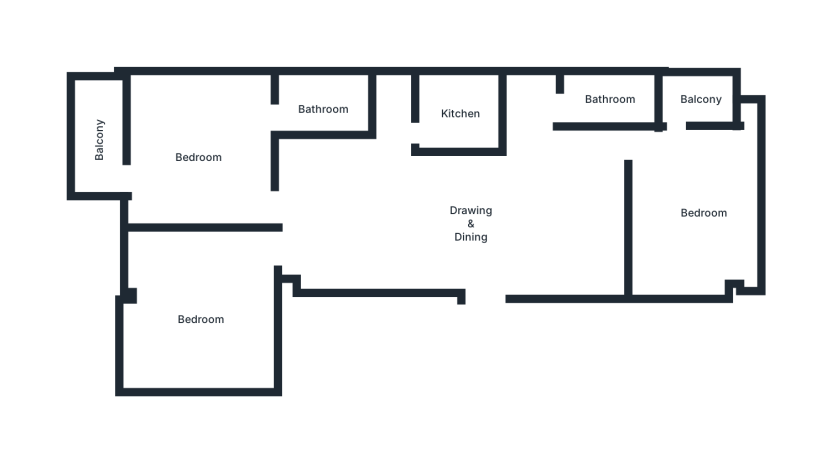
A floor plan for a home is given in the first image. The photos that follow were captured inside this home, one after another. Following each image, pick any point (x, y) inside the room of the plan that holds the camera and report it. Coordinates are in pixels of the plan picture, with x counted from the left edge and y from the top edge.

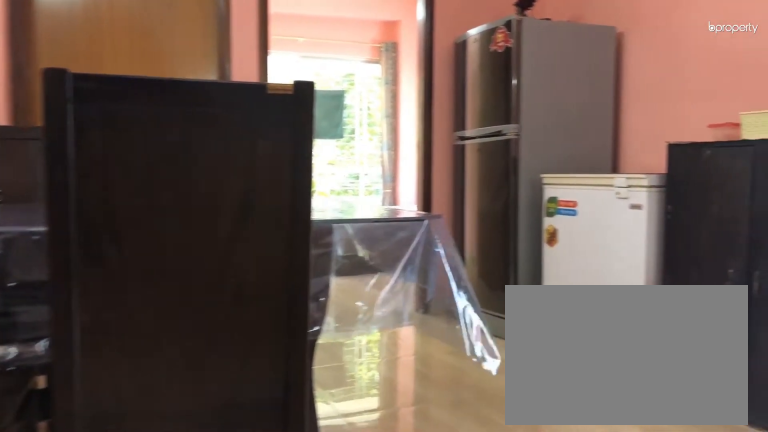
(389, 224)
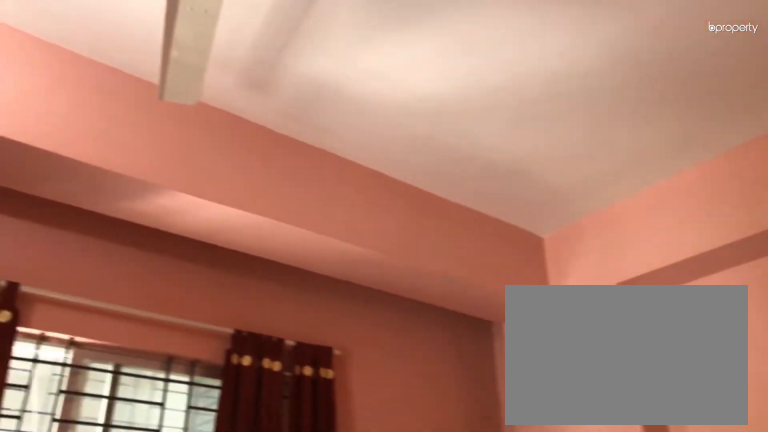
(708, 206)
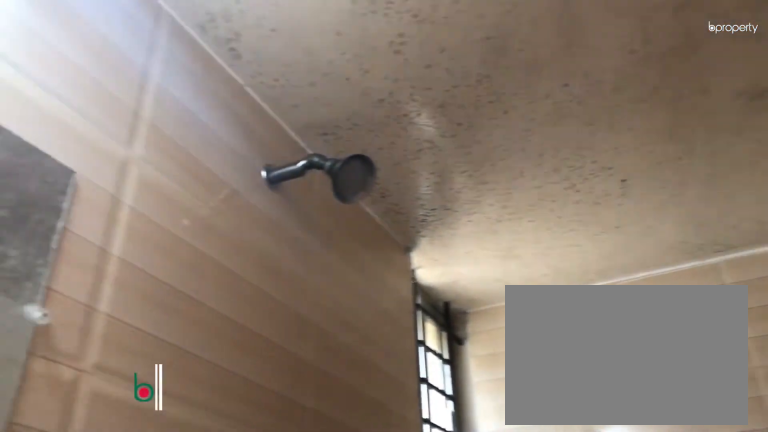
(606, 98)
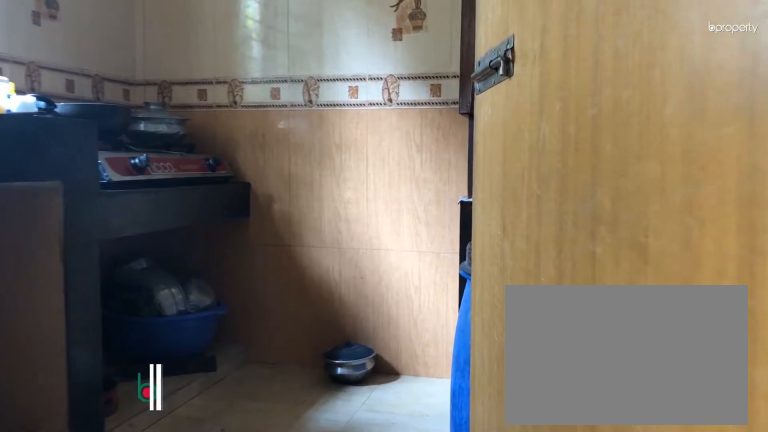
(456, 114)
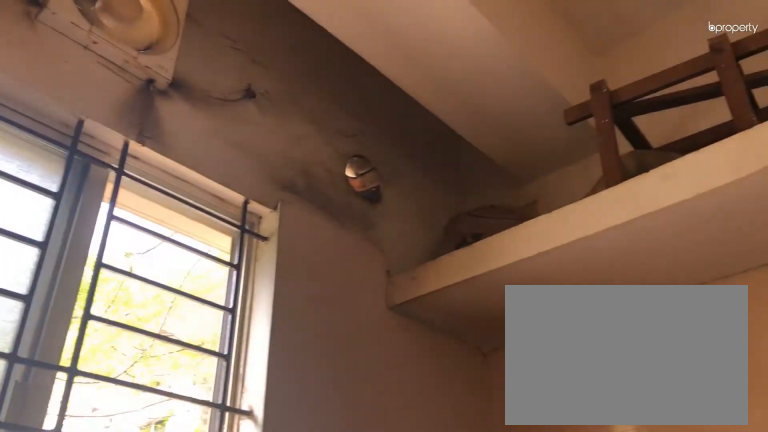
(455, 113)
